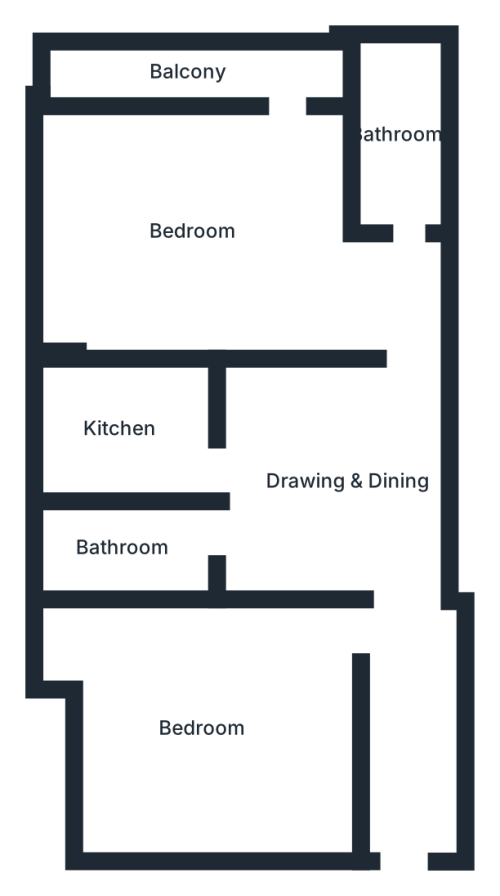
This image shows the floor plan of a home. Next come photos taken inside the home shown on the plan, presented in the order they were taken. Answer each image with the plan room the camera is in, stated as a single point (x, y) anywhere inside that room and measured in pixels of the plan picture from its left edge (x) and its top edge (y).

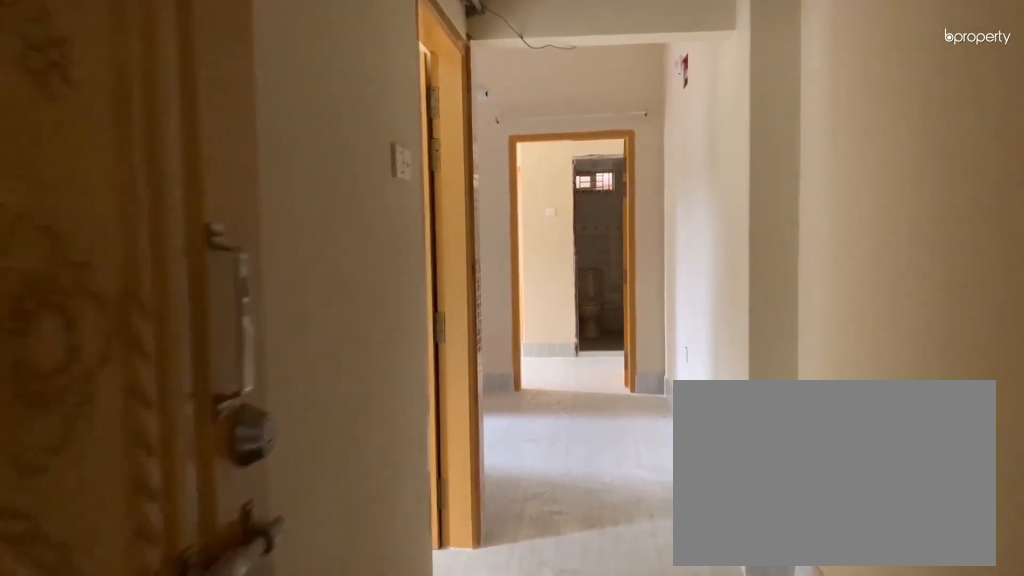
(409, 773)
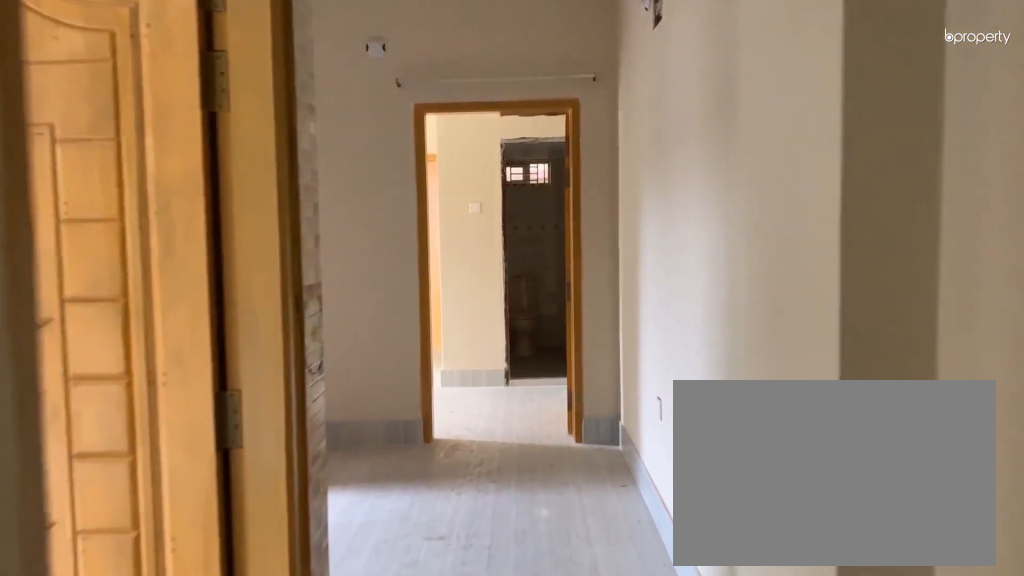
(409, 773)
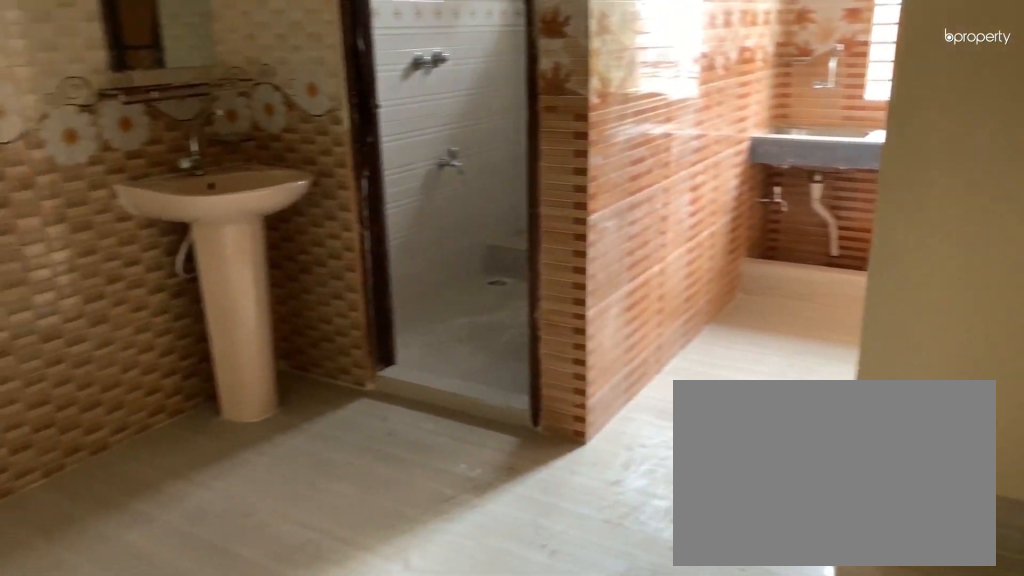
(296, 448)
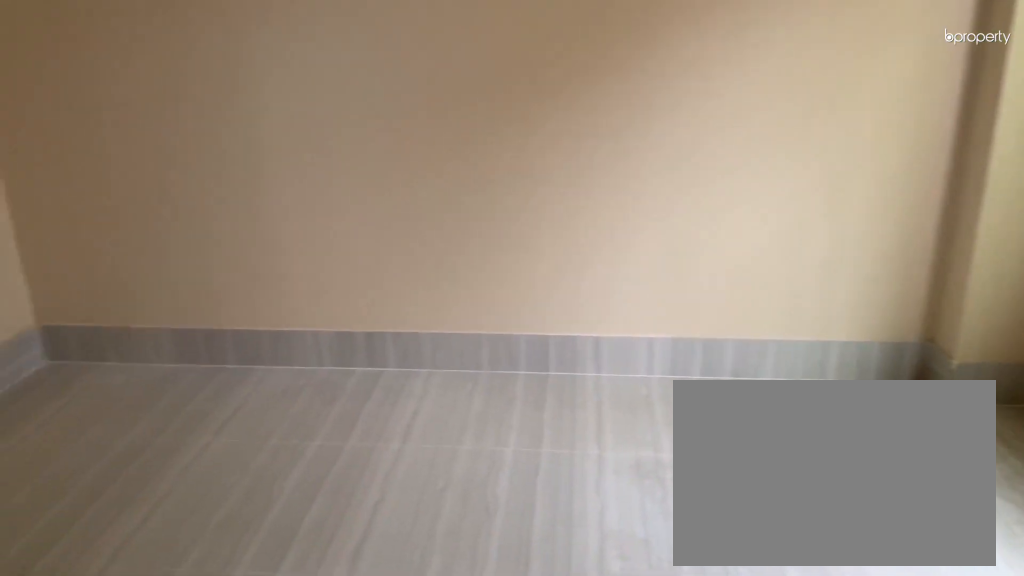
(222, 736)
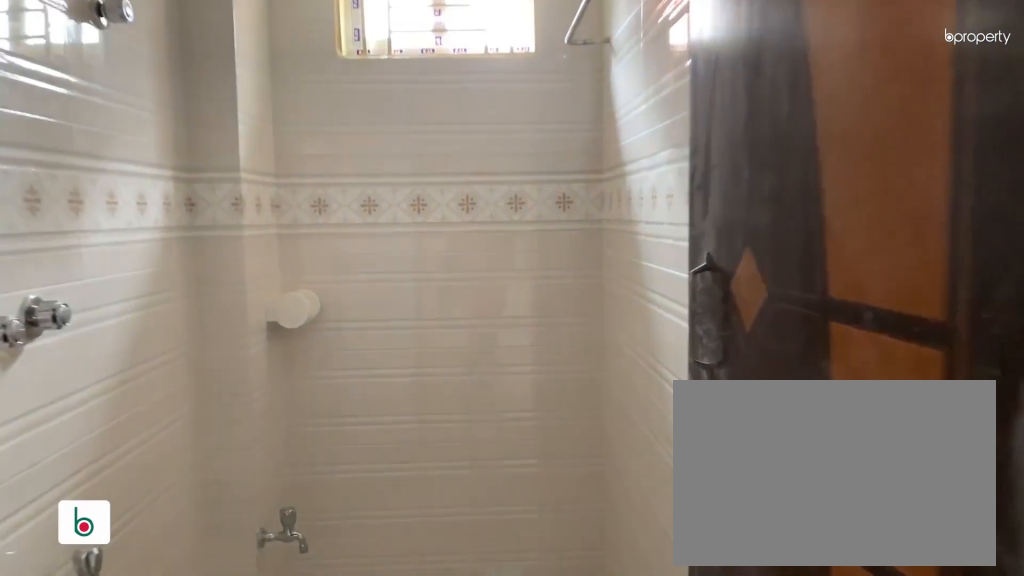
(178, 552)
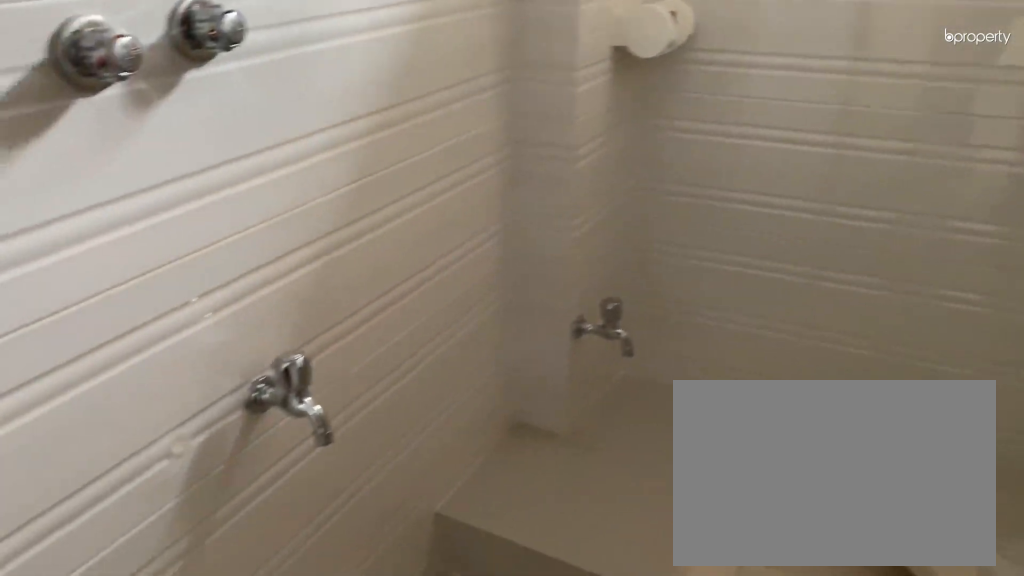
(127, 558)
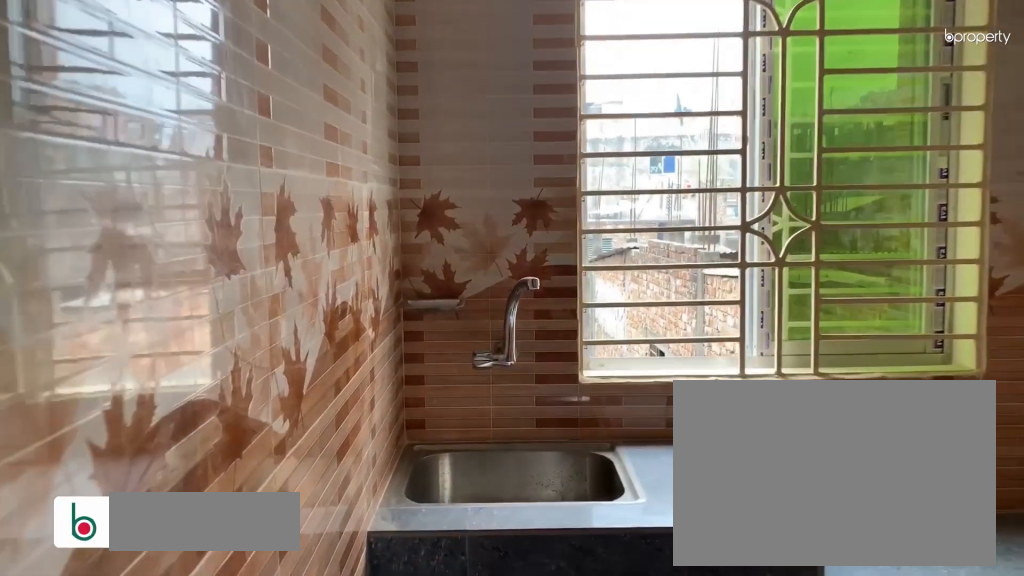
(150, 460)
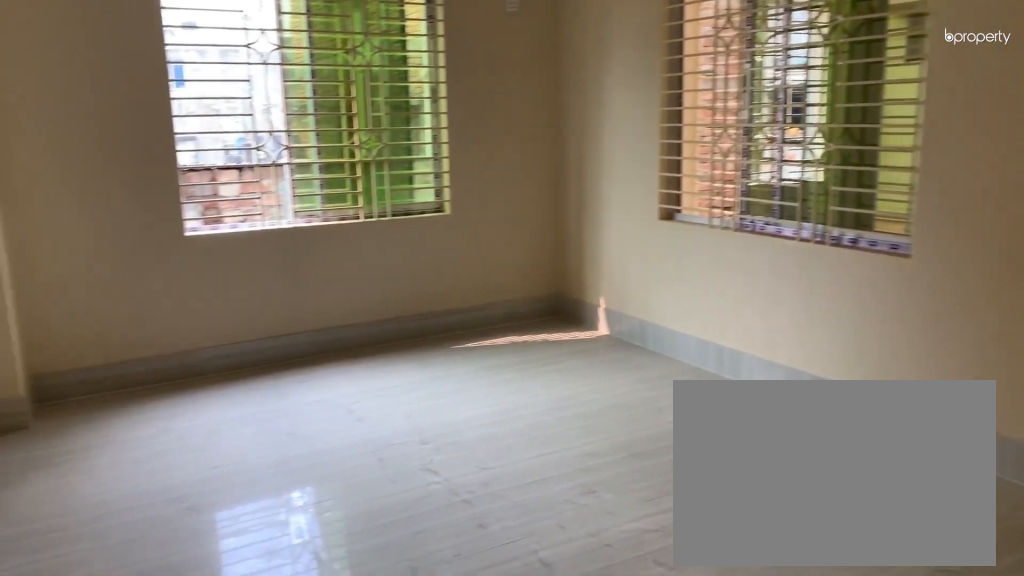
(234, 254)
